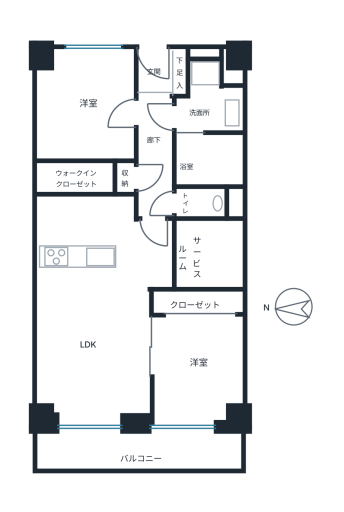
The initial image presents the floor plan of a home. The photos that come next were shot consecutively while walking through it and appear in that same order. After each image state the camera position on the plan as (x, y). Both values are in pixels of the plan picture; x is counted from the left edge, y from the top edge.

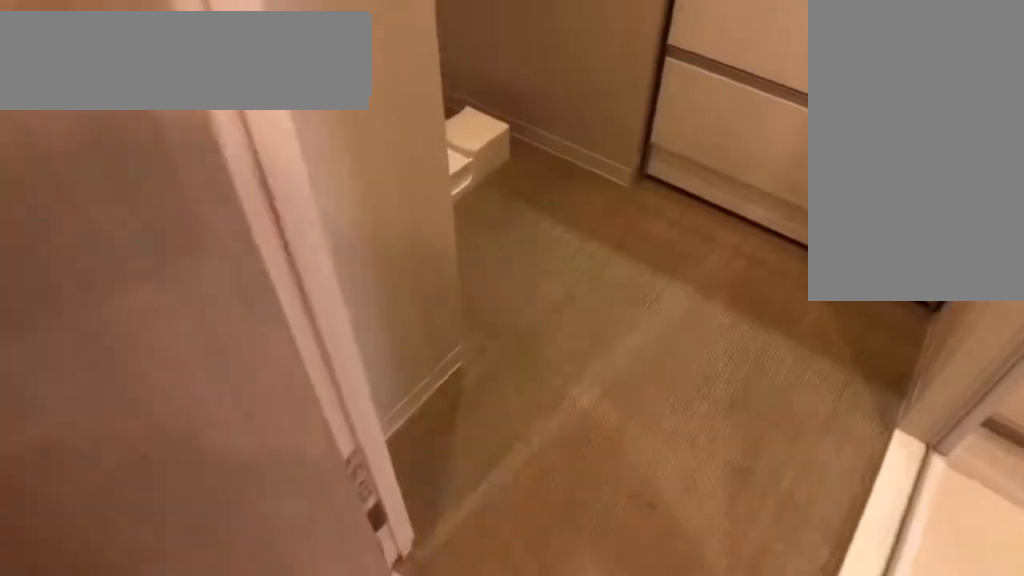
(209, 133)
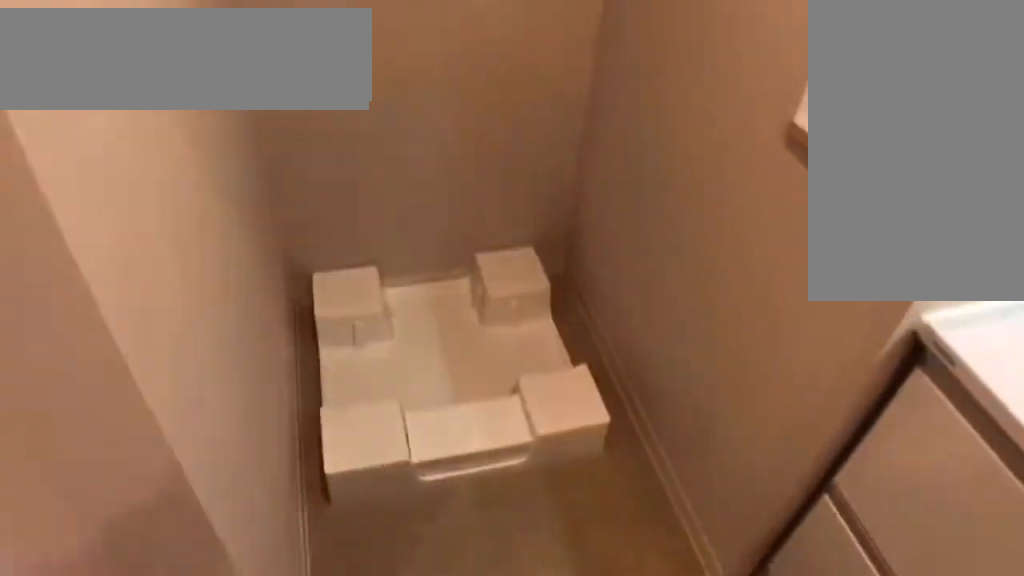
(210, 134)
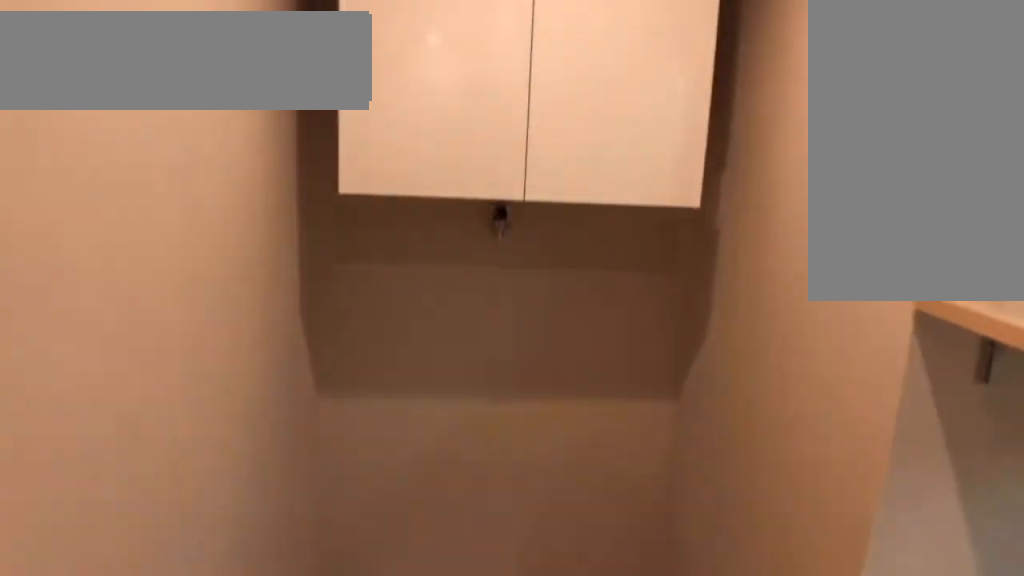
(209, 133)
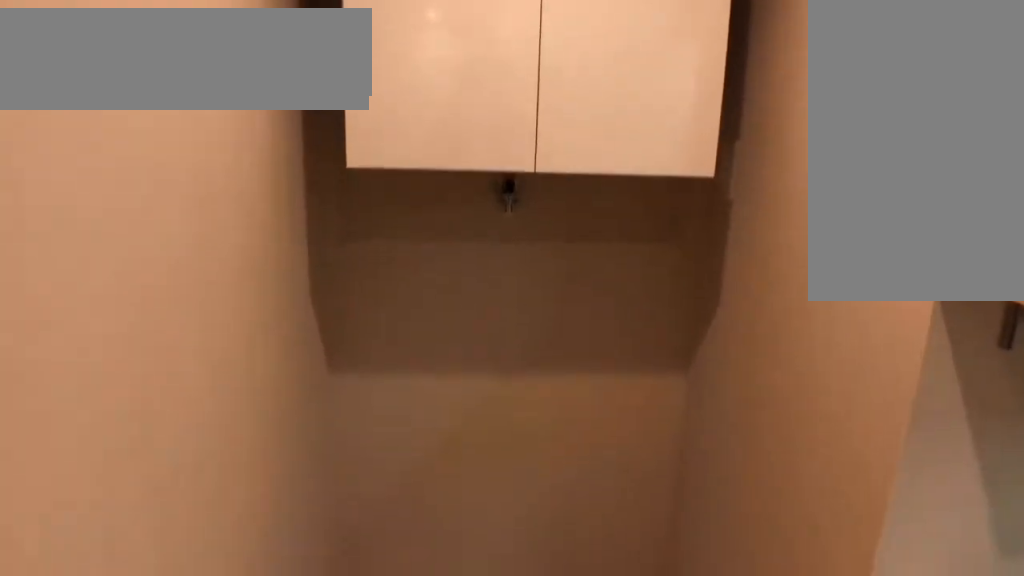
(209, 133)
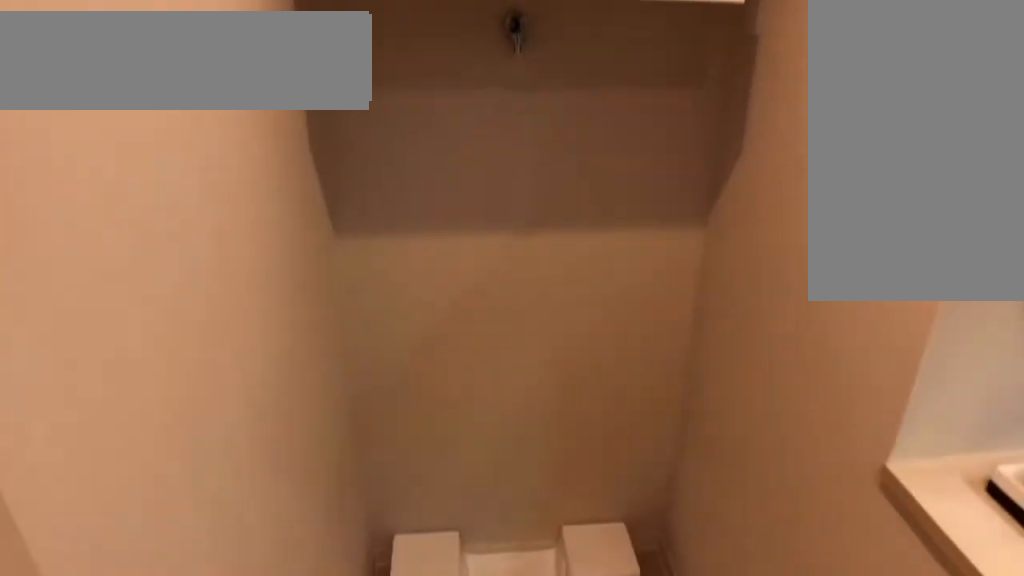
(209, 133)
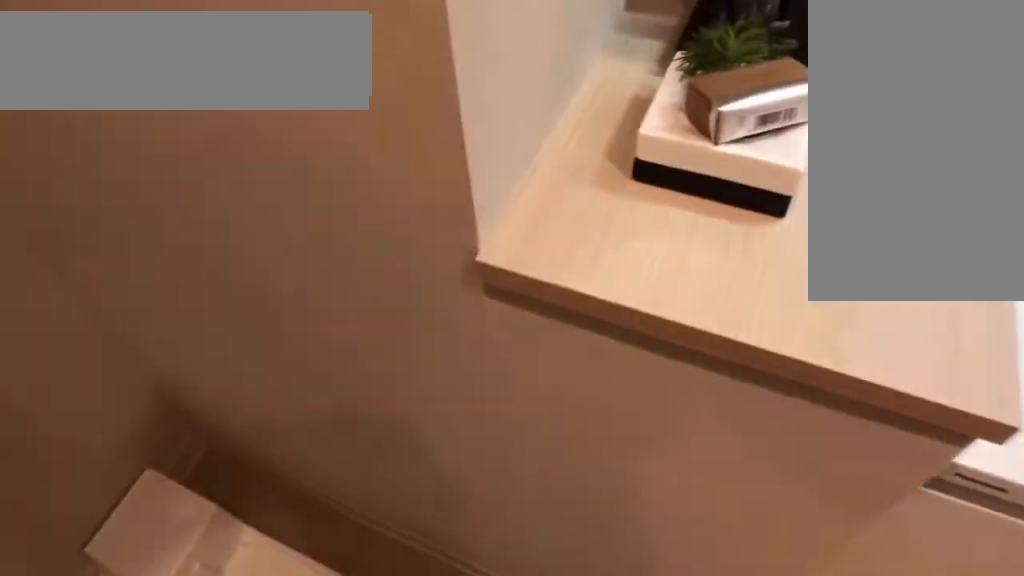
(208, 133)
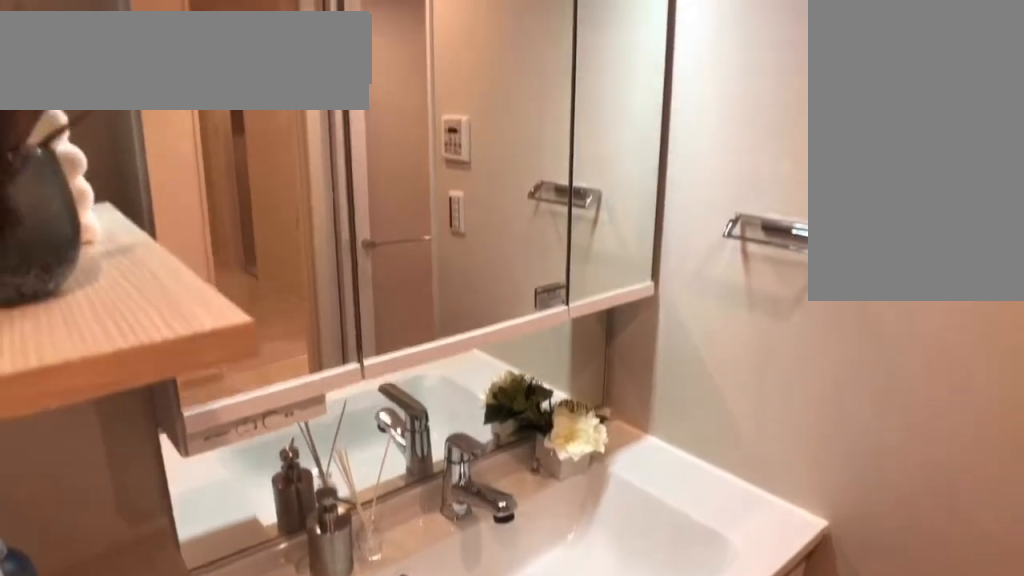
(209, 133)
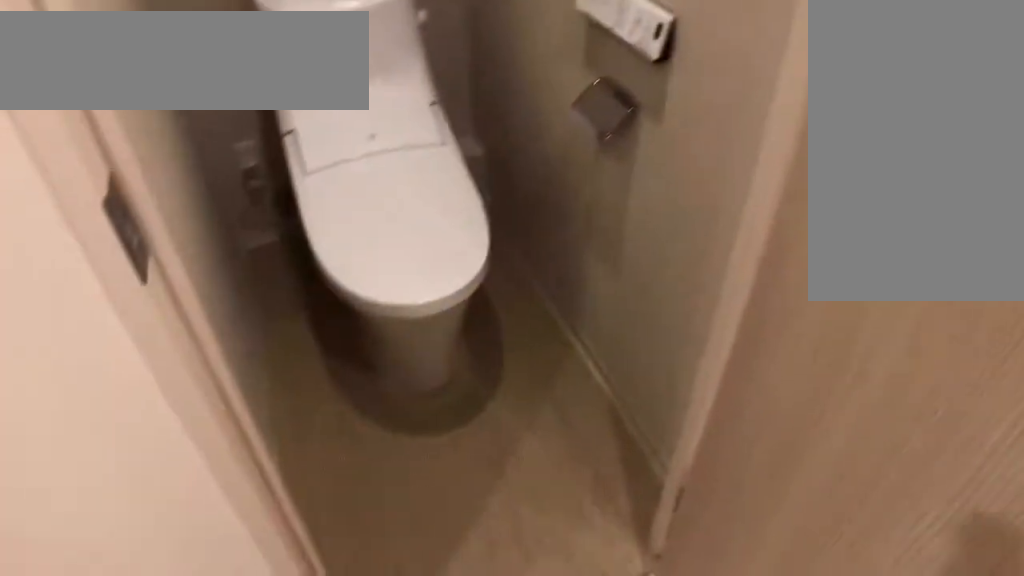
(197, 193)
